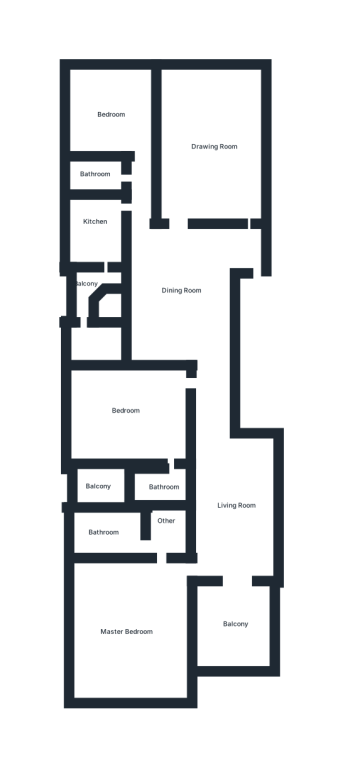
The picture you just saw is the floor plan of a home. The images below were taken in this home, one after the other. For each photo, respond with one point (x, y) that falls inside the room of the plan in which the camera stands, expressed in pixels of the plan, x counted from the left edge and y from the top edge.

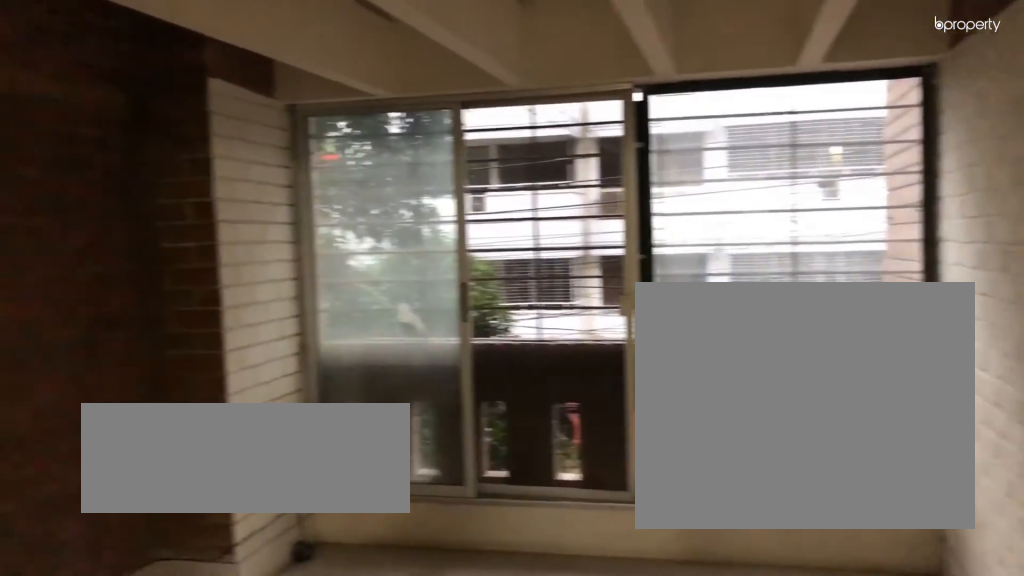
(233, 624)
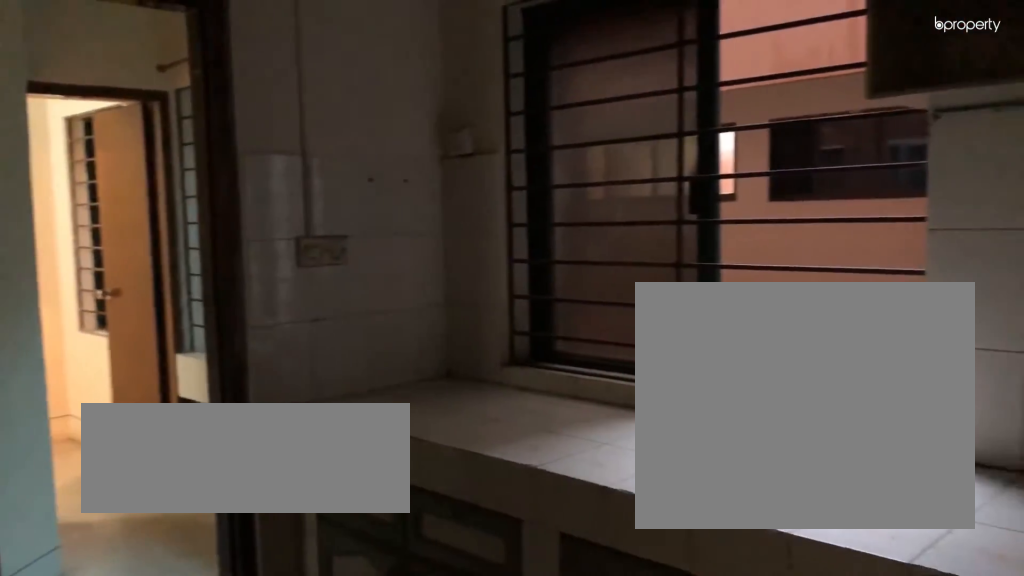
(100, 240)
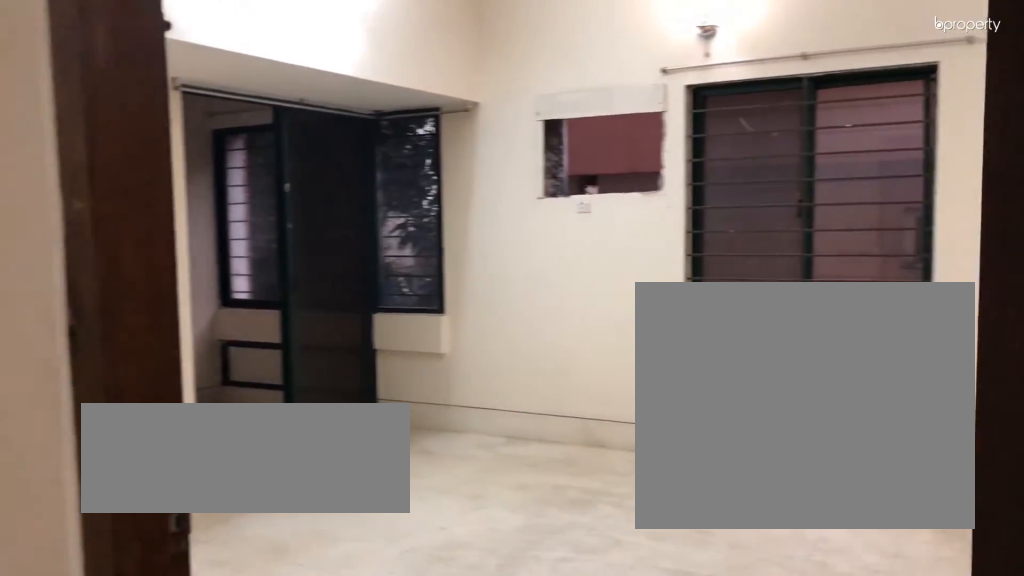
(129, 406)
